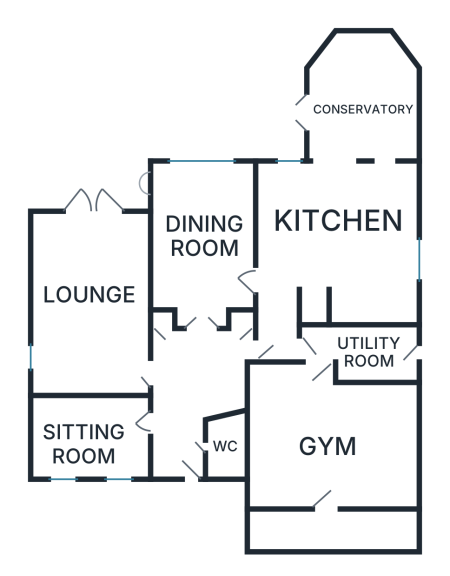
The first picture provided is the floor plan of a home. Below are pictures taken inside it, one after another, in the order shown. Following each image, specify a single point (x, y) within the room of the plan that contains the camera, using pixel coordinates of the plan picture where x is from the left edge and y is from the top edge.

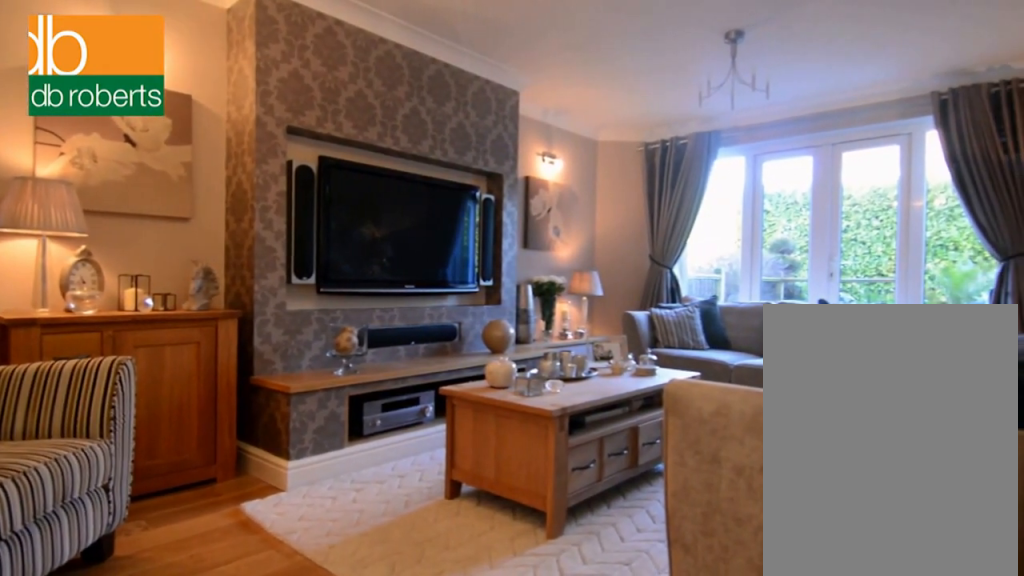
(89, 303)
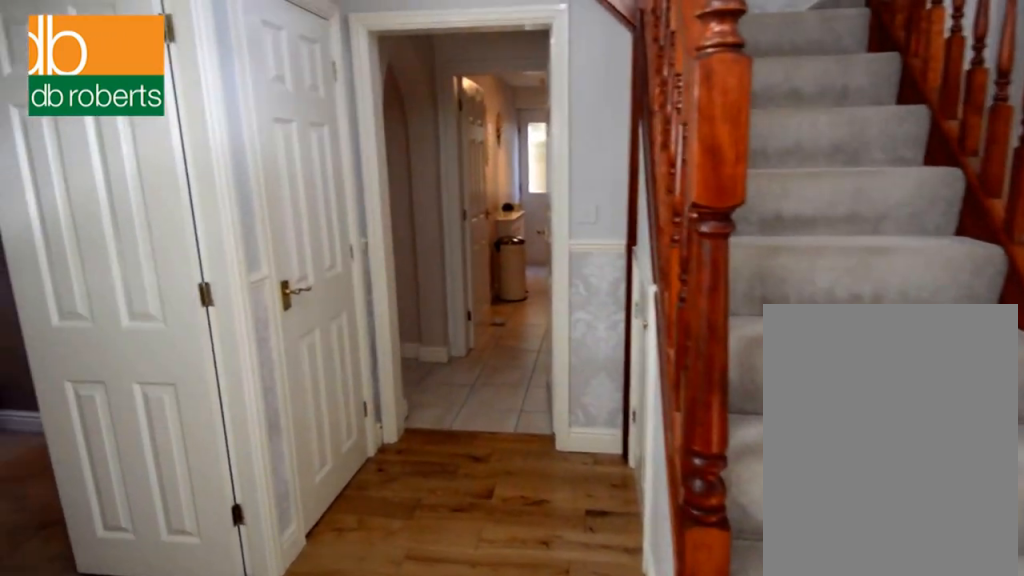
(199, 398)
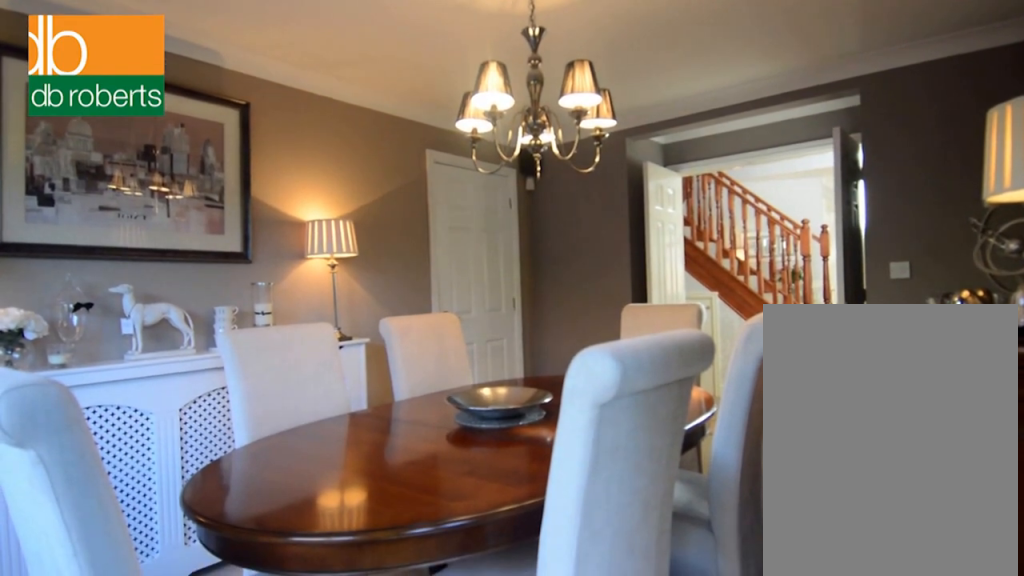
(202, 239)
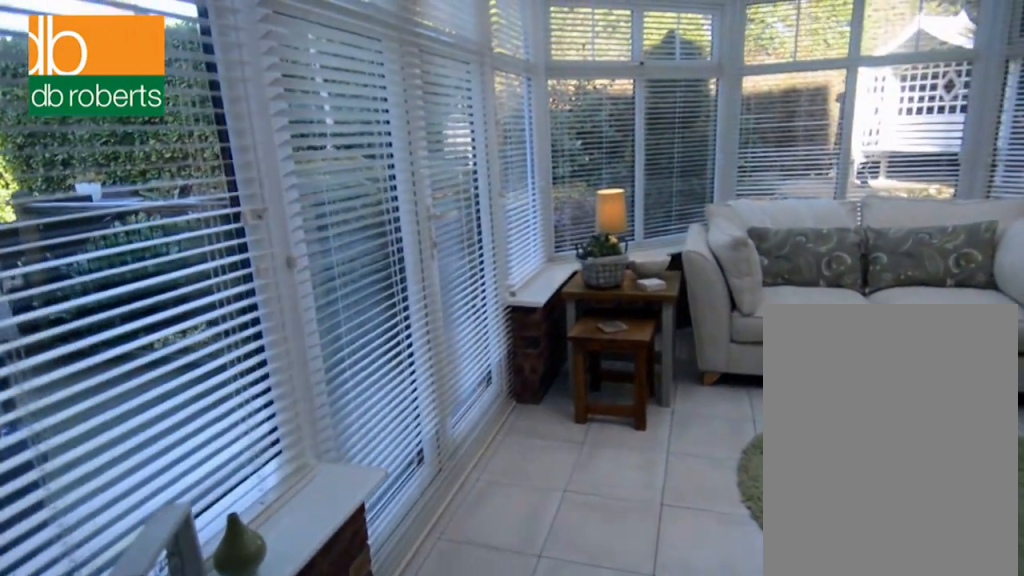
(361, 98)
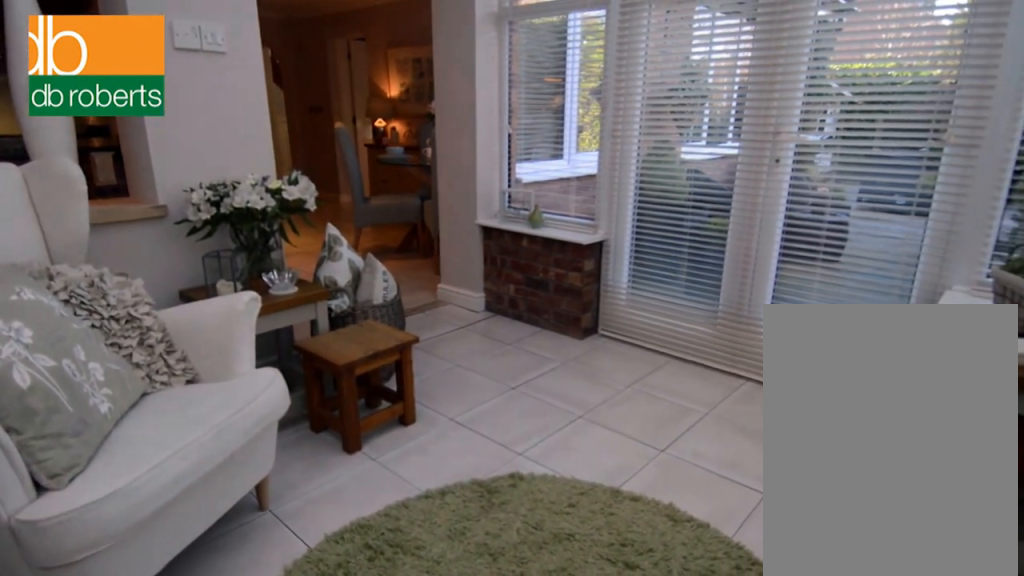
(361, 98)
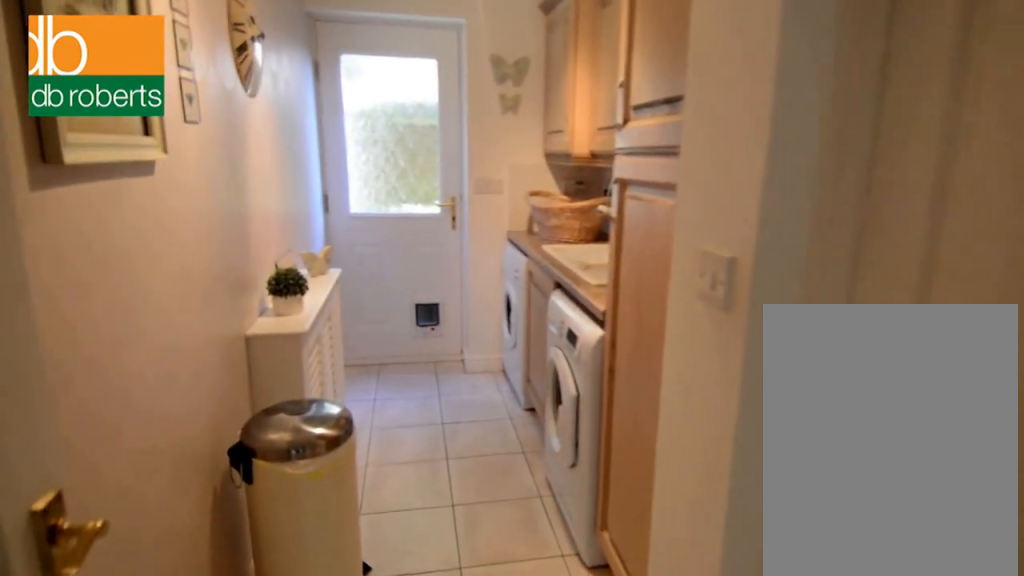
(363, 351)
